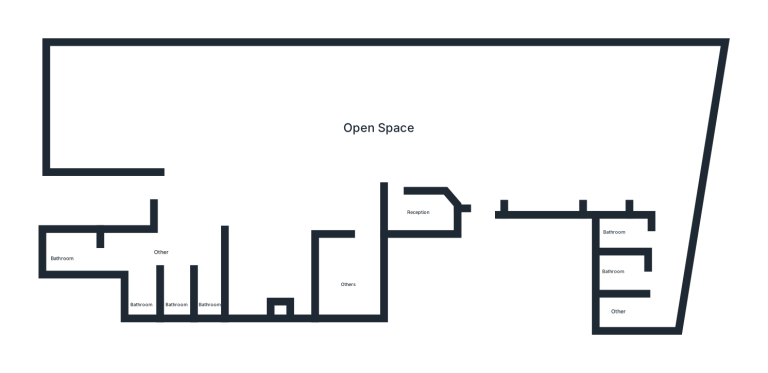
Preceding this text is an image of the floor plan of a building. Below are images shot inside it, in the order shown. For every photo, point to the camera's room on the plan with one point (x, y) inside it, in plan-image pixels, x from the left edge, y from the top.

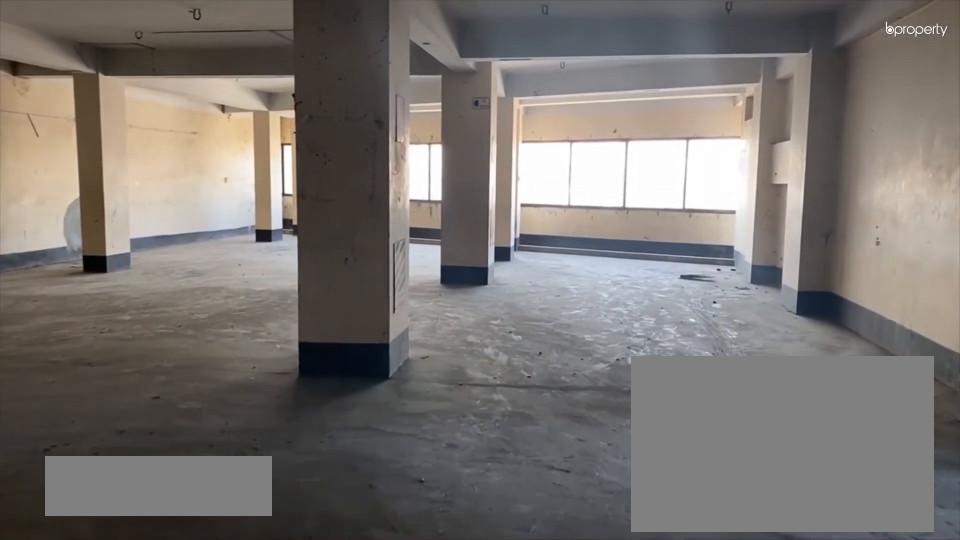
(426, 127)
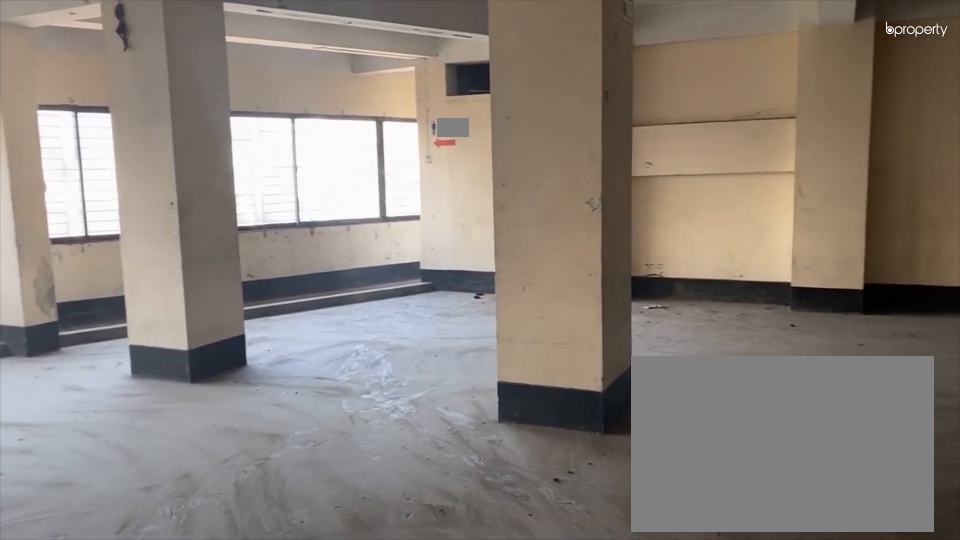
(614, 115)
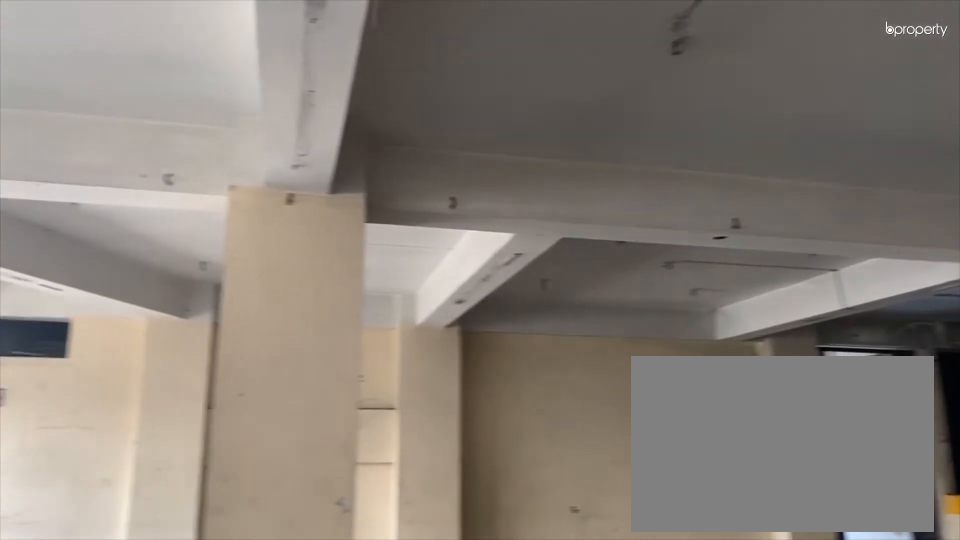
(615, 115)
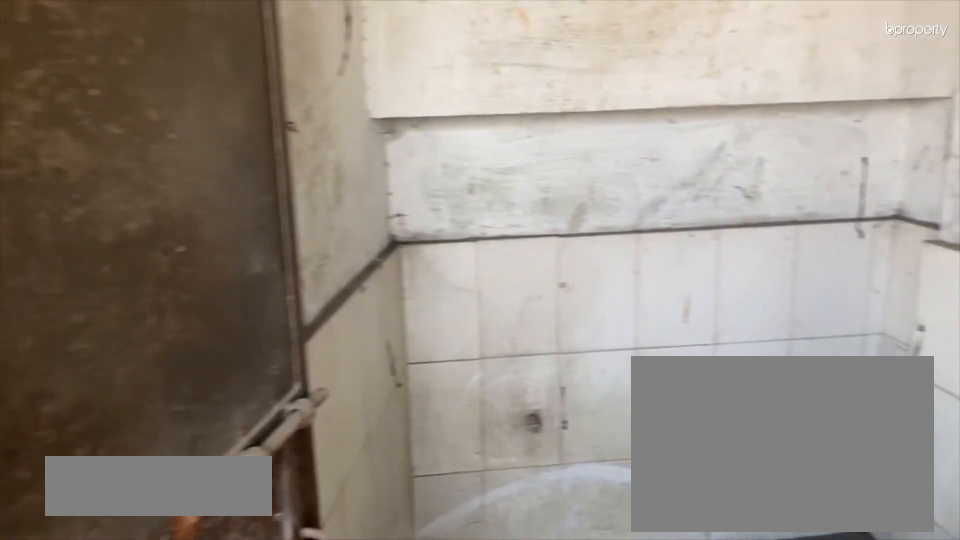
(642, 228)
